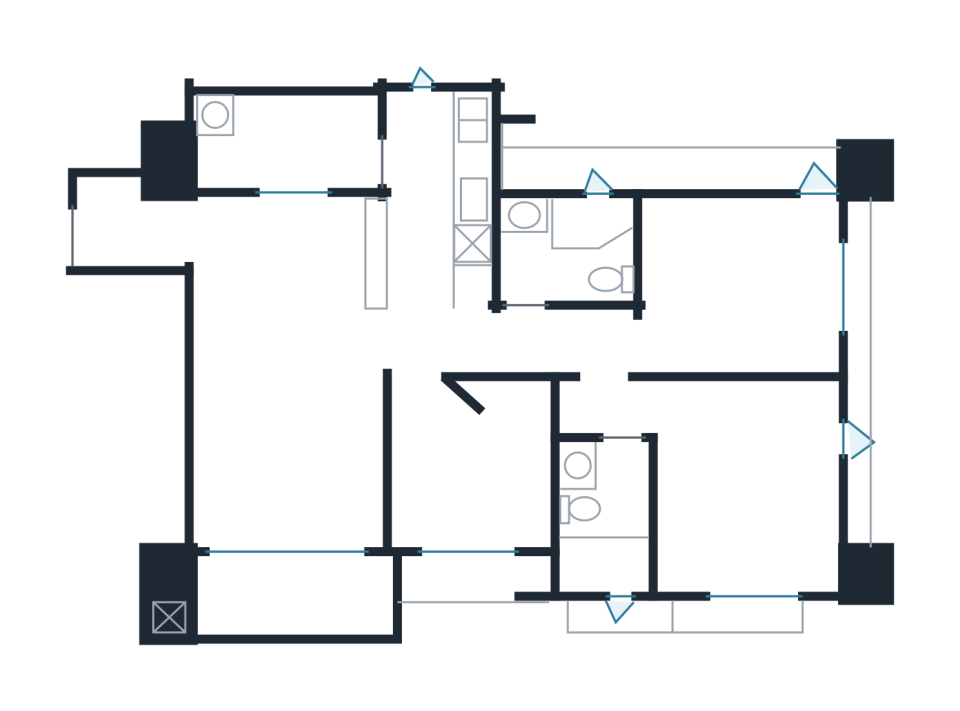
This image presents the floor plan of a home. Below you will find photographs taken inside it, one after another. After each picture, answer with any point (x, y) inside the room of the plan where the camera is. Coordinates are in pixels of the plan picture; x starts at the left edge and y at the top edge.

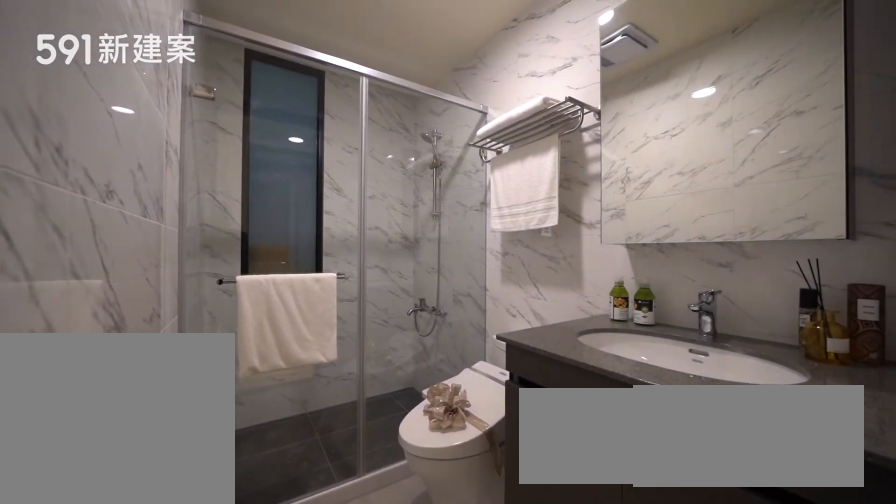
(600, 522)
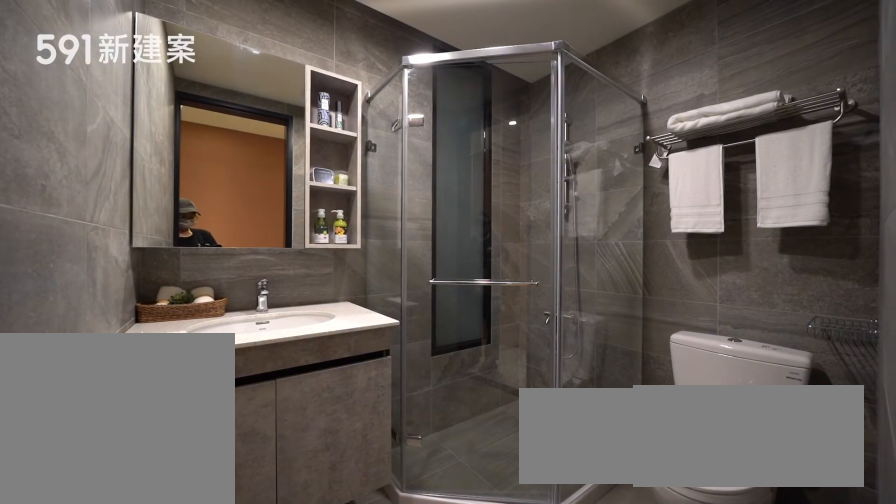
(575, 248)
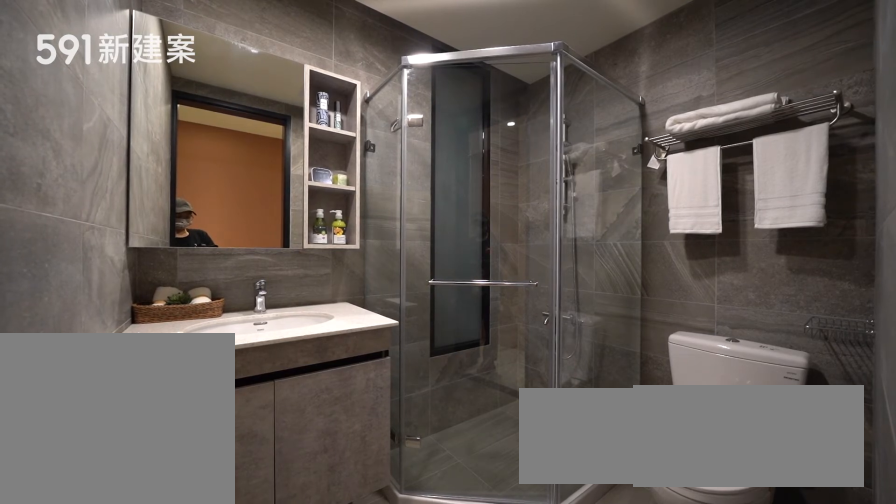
(575, 248)
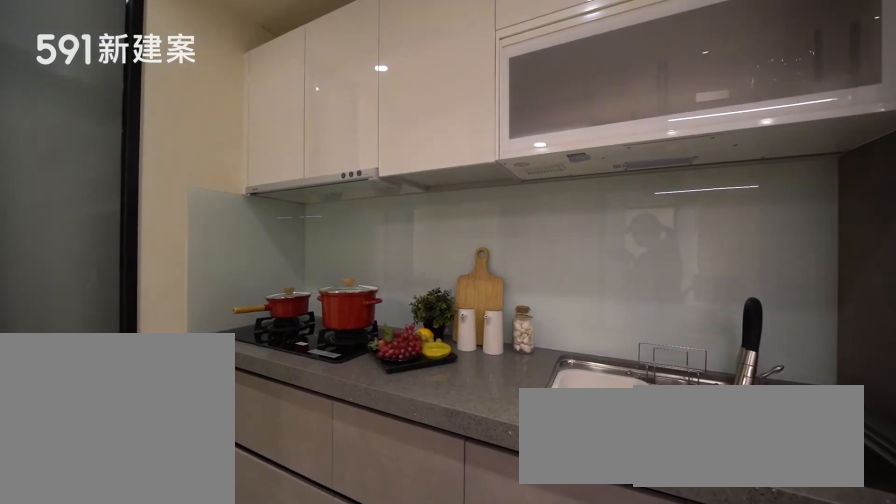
(440, 192)
